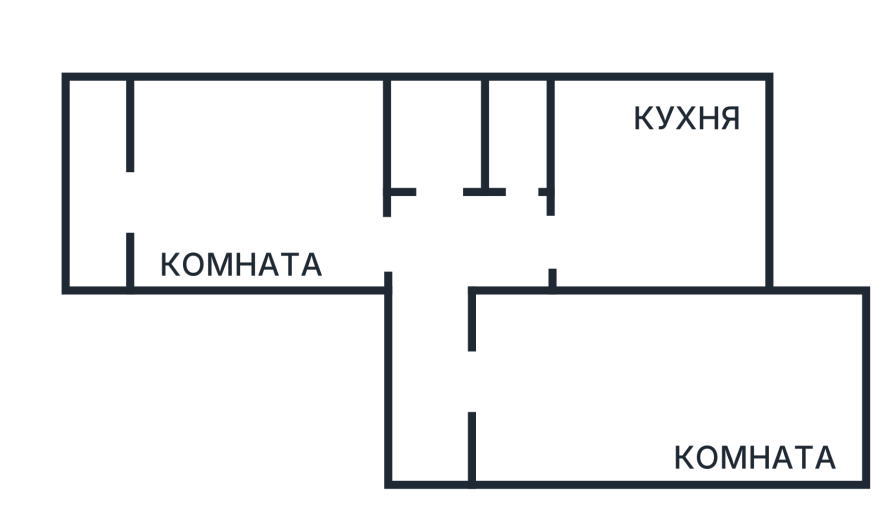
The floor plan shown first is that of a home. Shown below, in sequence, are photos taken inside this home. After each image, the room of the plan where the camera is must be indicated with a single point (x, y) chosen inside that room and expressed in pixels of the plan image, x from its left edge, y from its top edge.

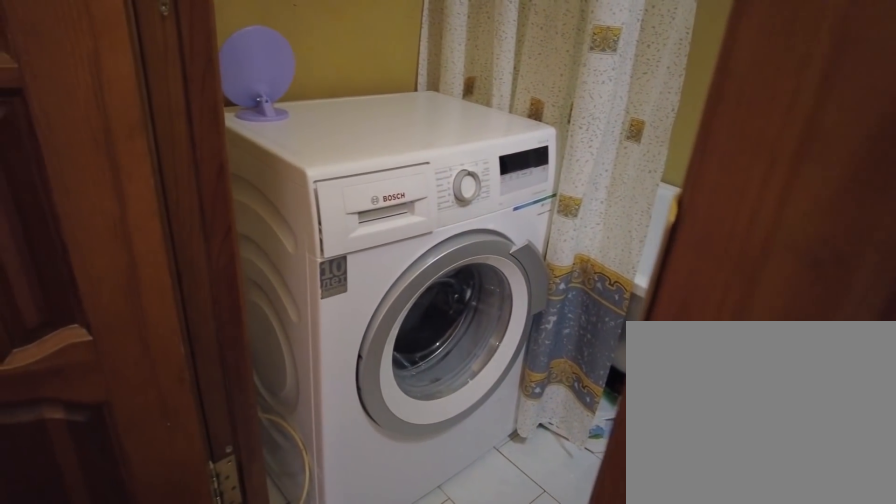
(444, 243)
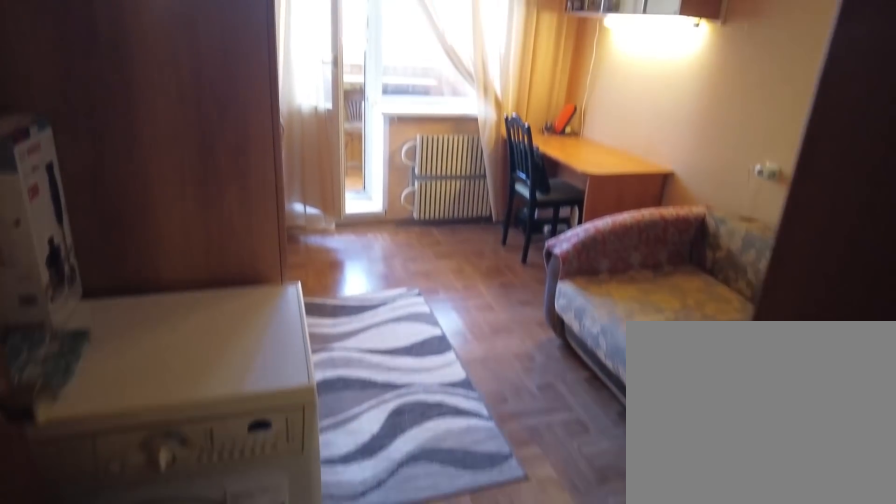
(285, 214)
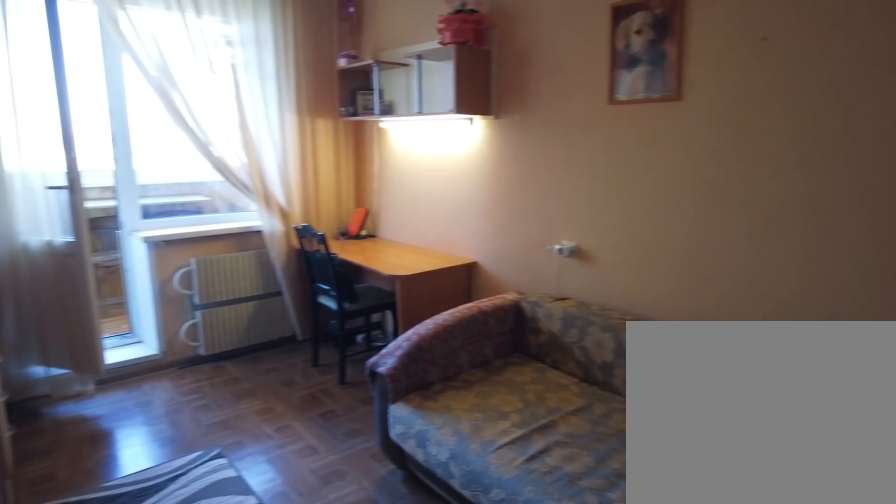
(285, 214)
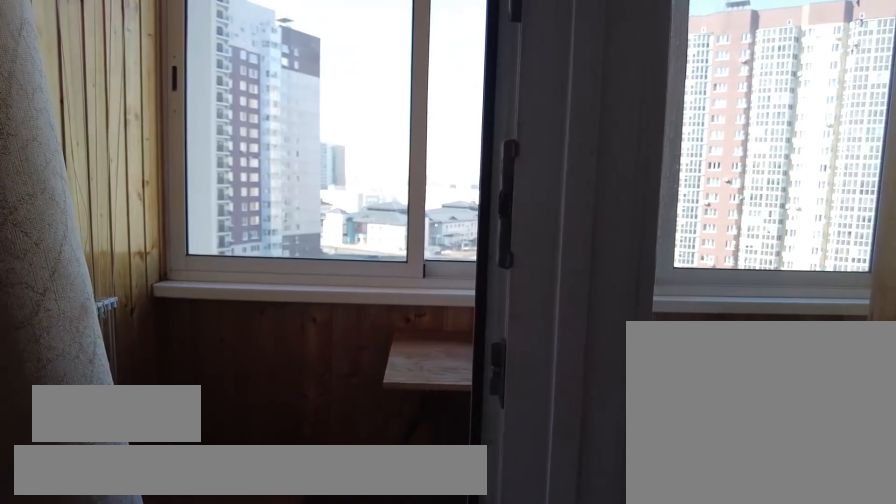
(153, 199)
